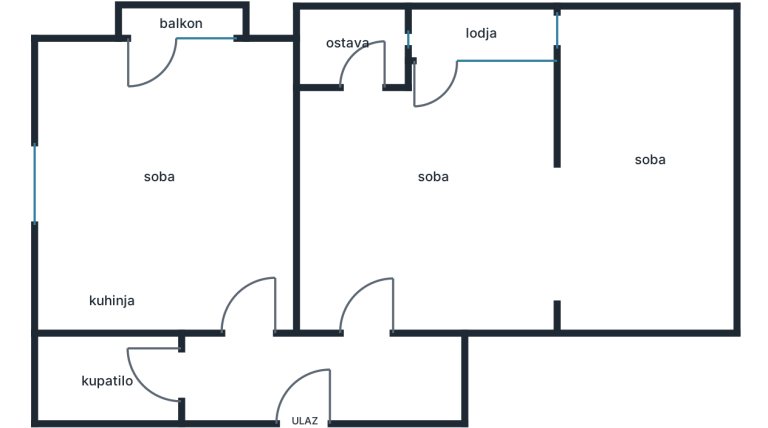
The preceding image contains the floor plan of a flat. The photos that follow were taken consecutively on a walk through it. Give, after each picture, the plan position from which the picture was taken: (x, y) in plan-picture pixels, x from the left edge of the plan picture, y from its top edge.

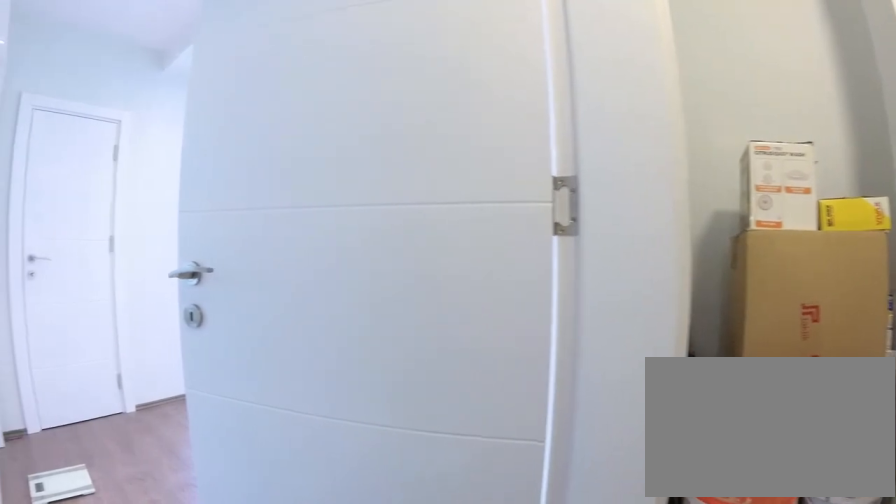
(352, 378)
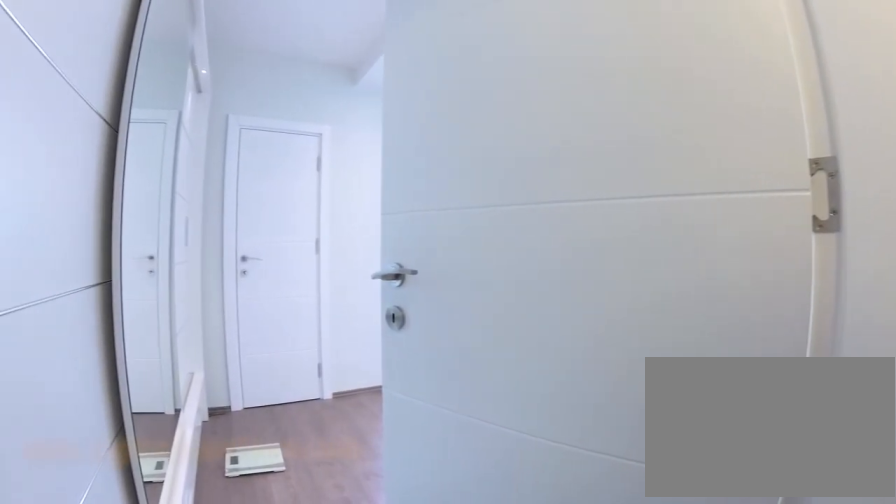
(363, 374)
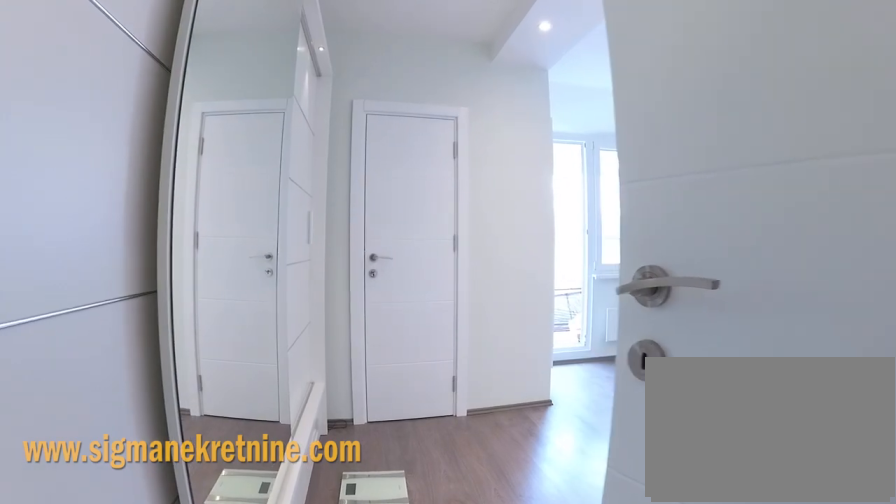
(371, 331)
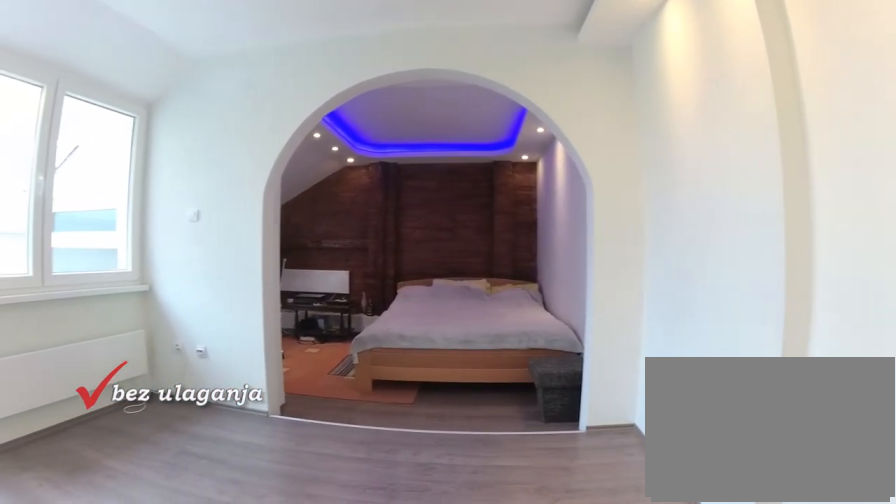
(421, 226)
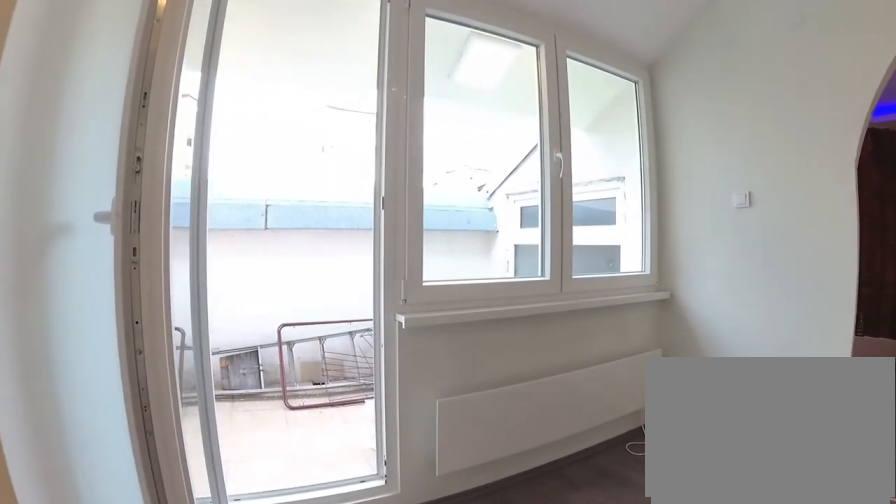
(433, 187)
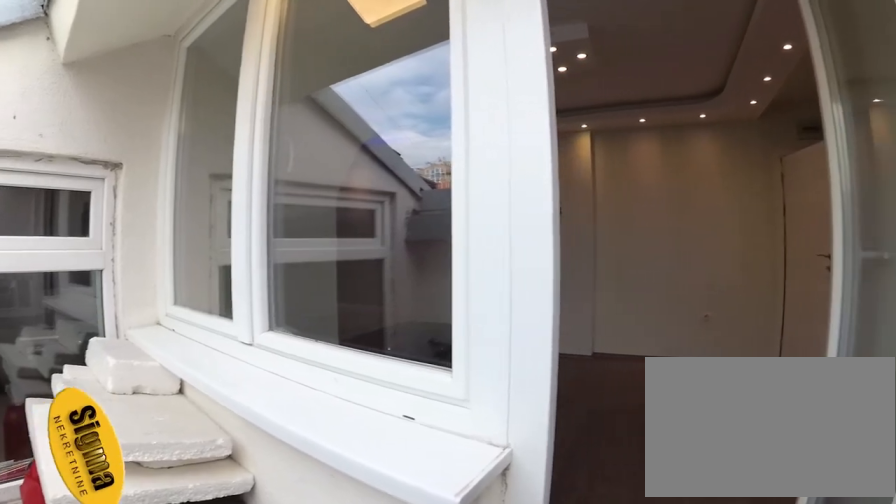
(428, 16)
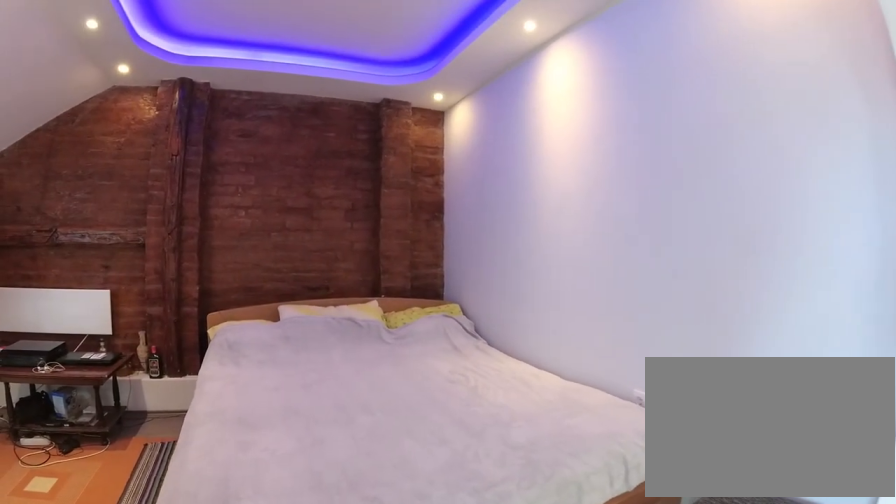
(496, 184)
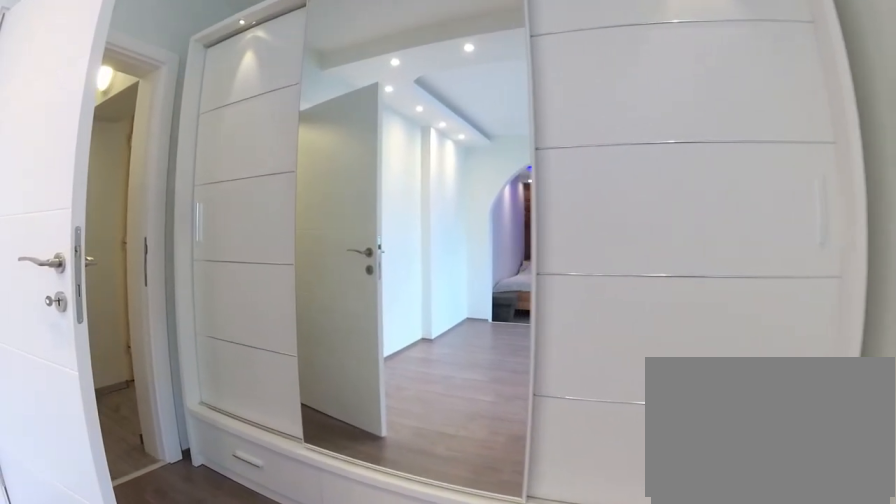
(407, 174)
